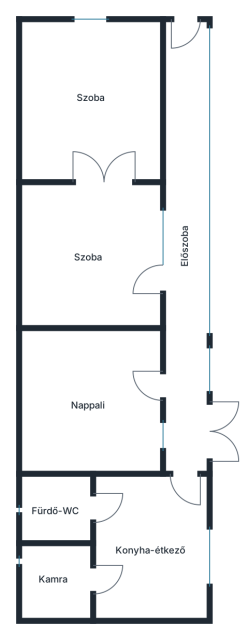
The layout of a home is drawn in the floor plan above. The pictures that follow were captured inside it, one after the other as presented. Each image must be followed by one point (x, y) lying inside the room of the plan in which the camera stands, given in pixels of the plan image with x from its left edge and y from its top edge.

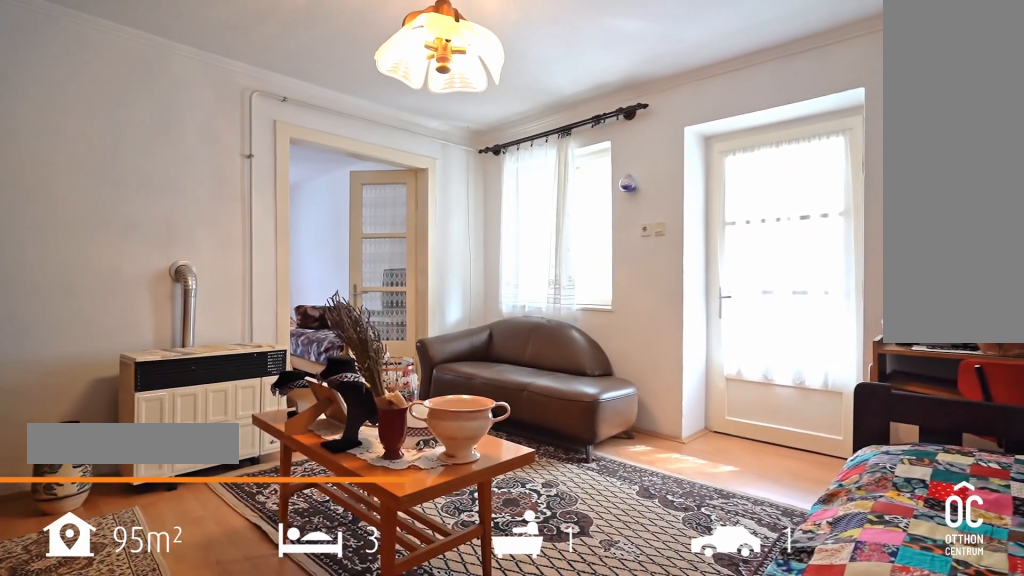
(89, 257)
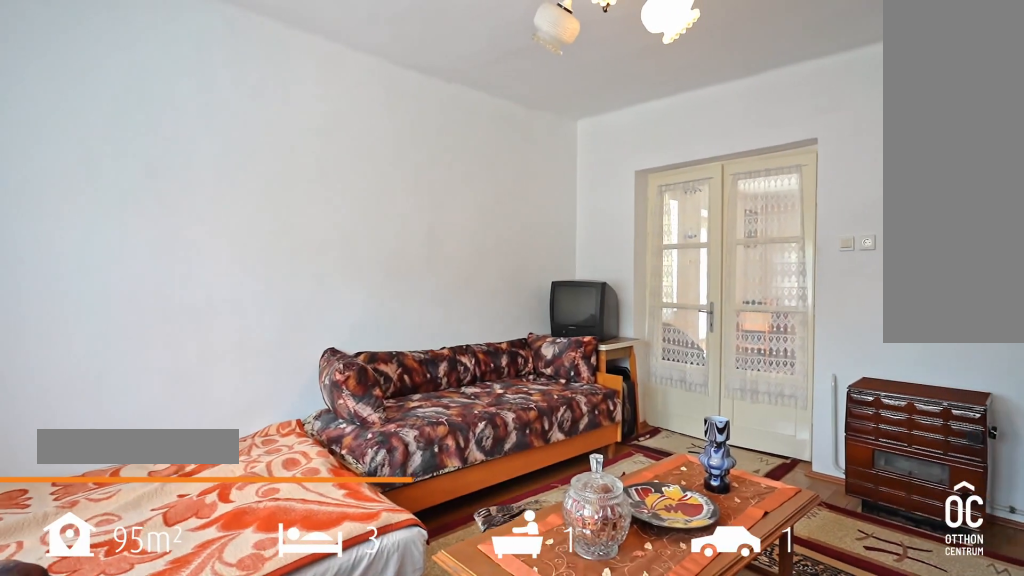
(89, 98)
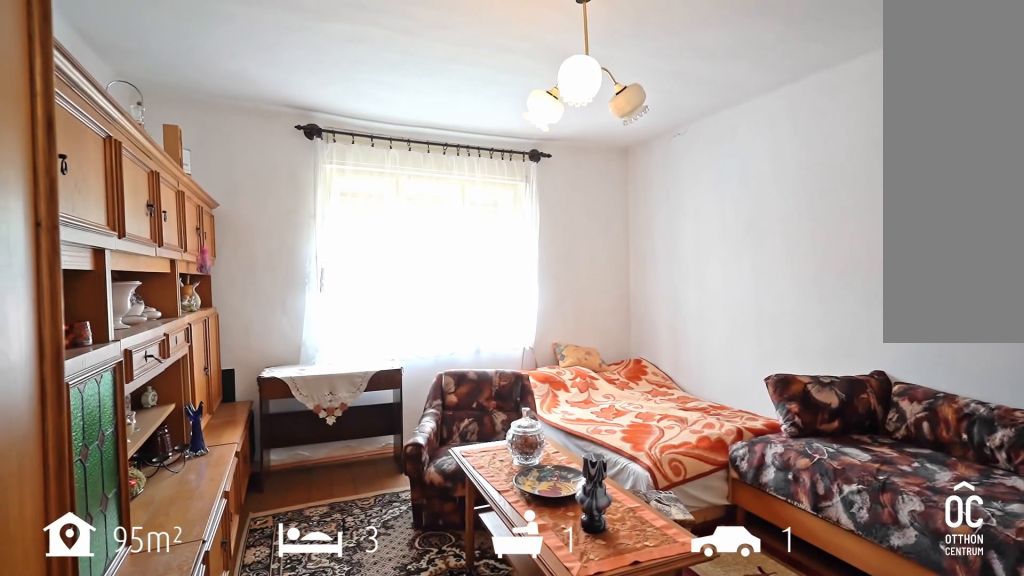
(89, 98)
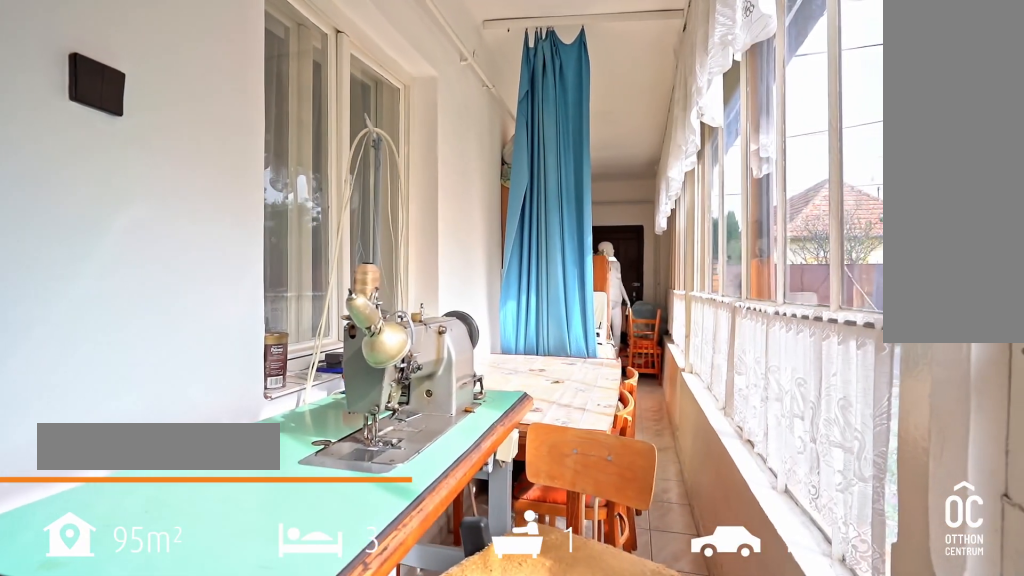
(185, 267)
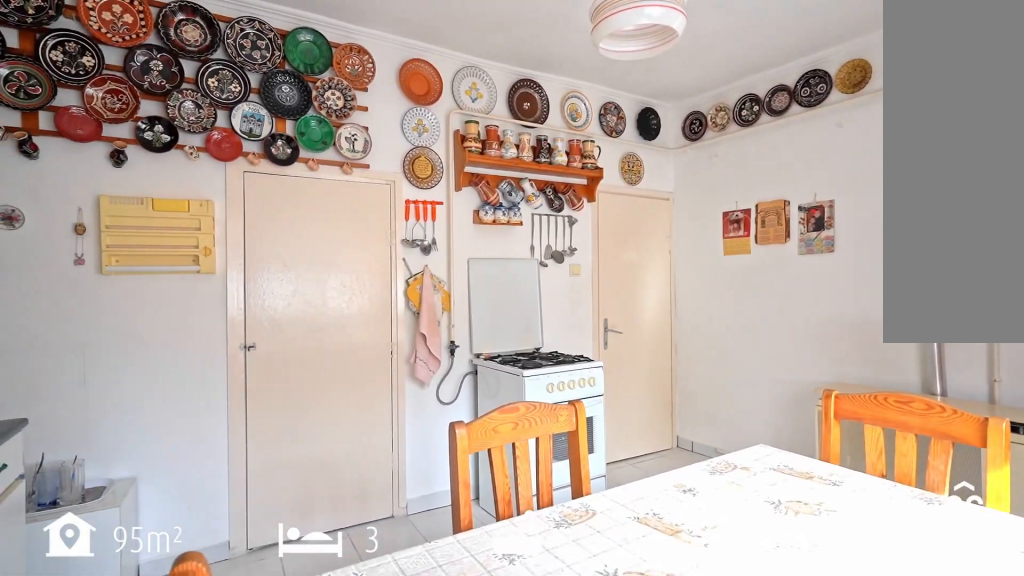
(145, 546)
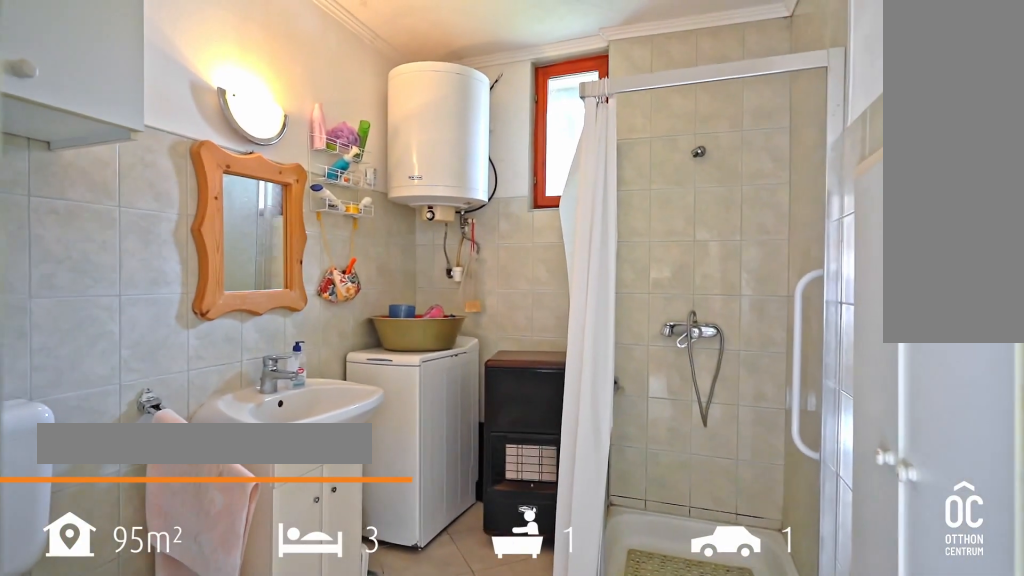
(54, 510)
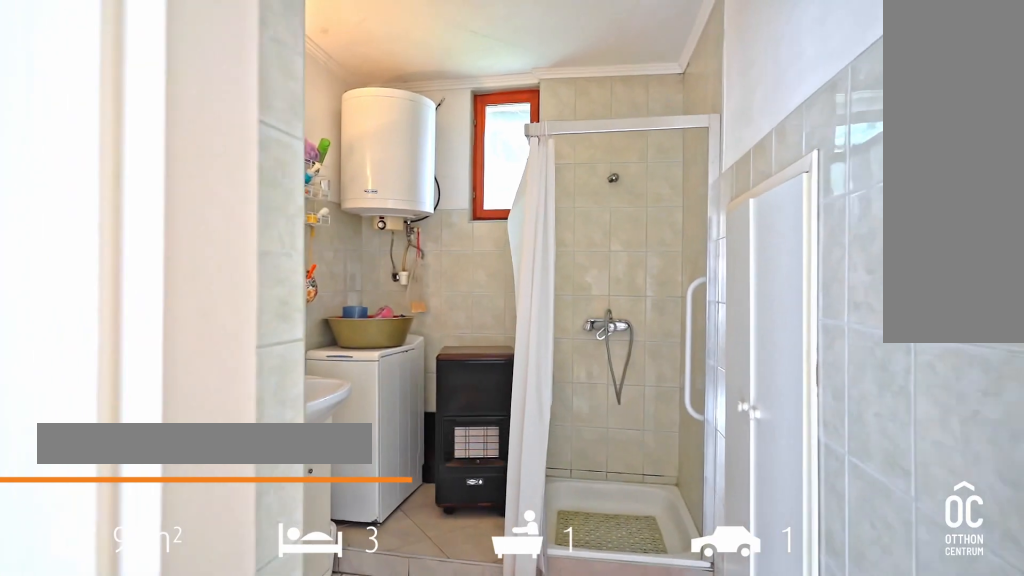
(54, 510)
